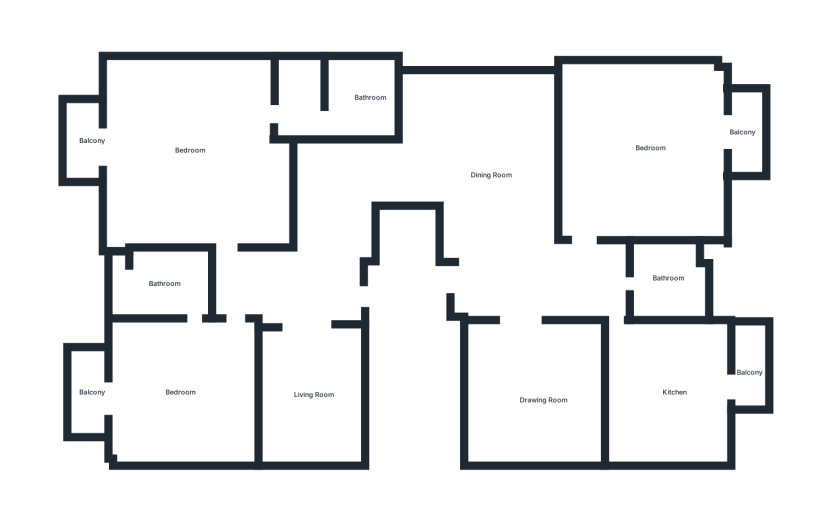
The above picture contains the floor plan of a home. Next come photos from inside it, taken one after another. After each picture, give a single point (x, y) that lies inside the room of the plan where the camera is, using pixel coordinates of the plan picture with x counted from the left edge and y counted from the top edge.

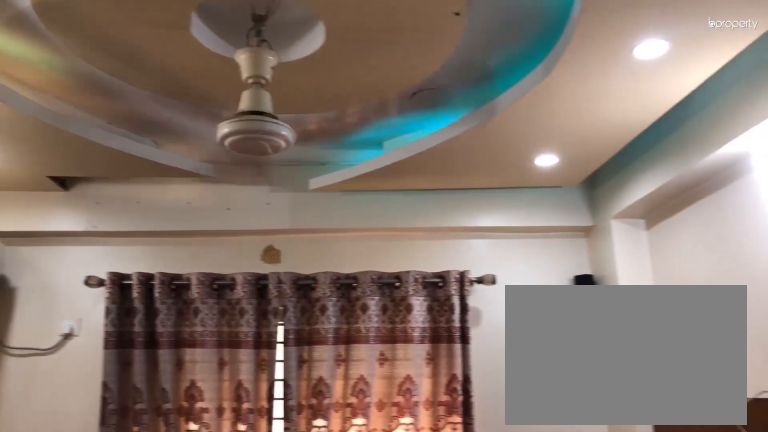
(528, 373)
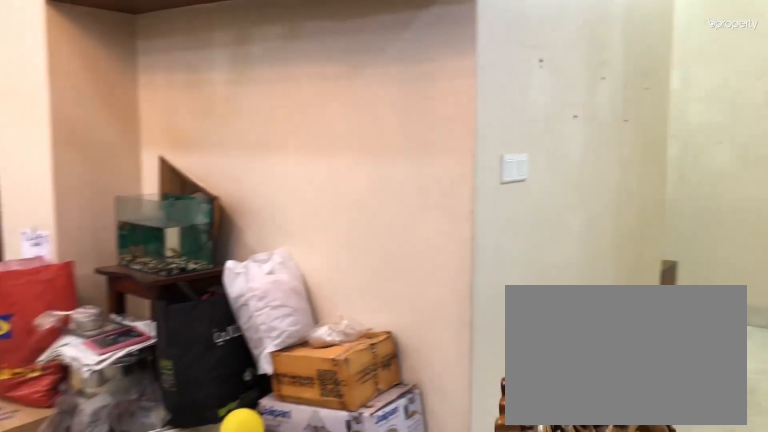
(487, 155)
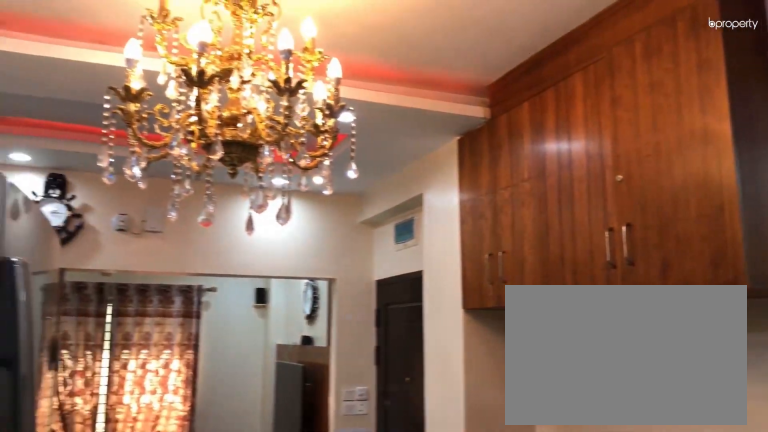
(480, 157)
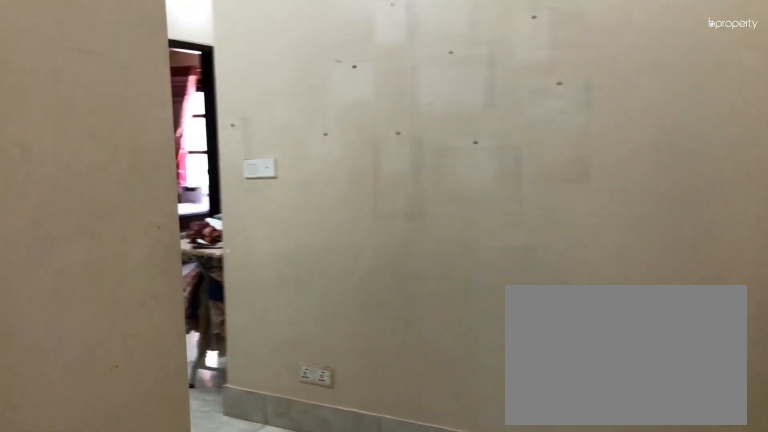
(336, 184)
